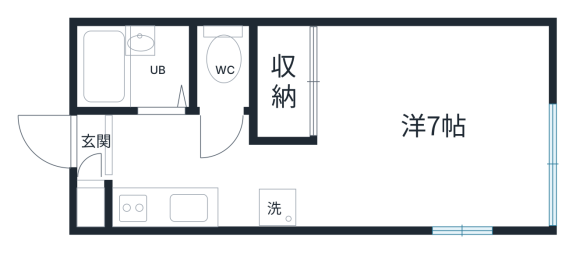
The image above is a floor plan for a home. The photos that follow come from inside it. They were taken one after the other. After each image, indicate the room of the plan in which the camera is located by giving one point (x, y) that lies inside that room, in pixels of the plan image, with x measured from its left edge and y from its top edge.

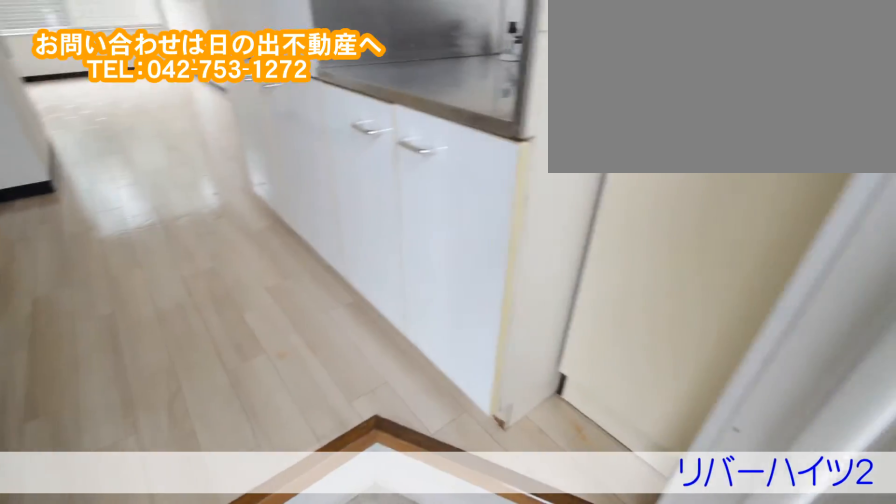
(147, 145)
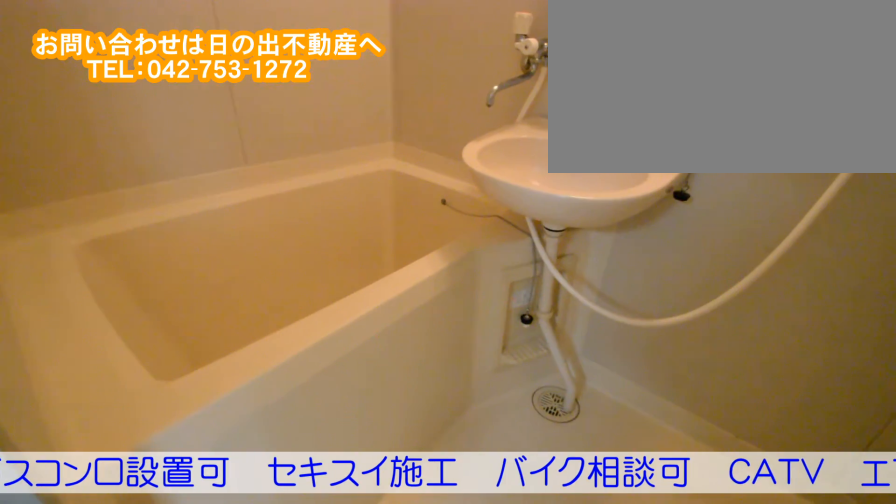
(128, 75)
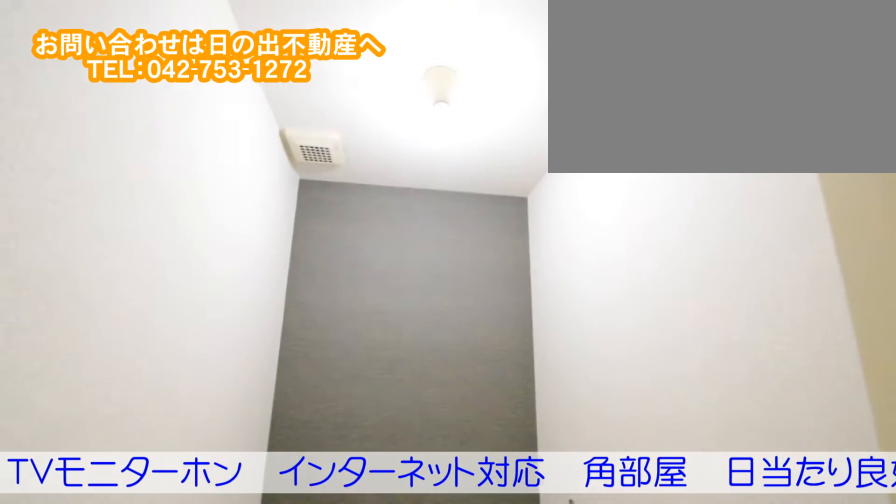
(217, 72)
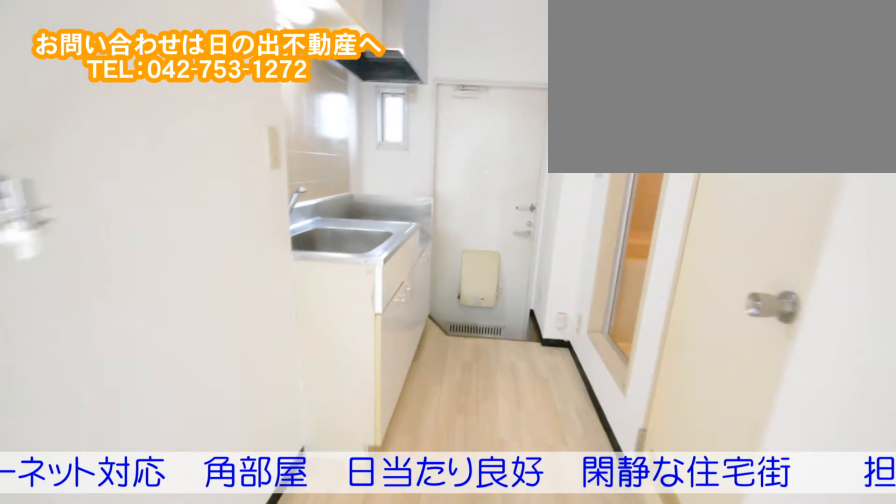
(187, 148)
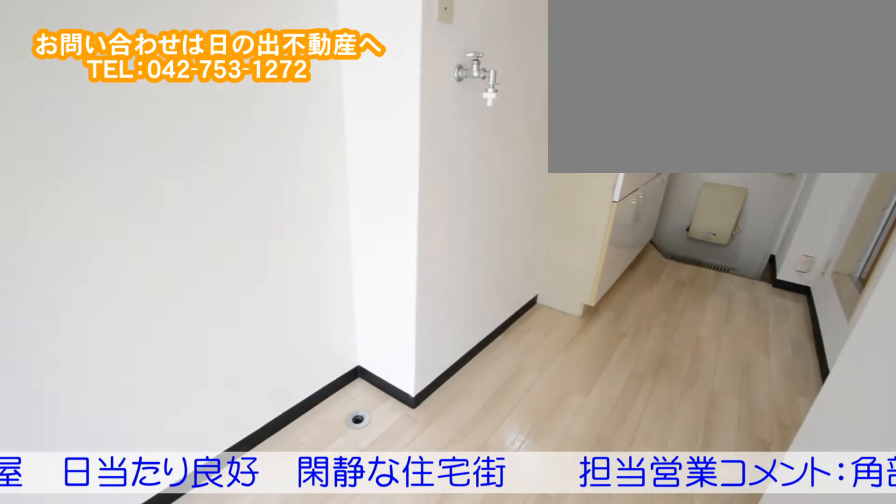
(187, 148)
